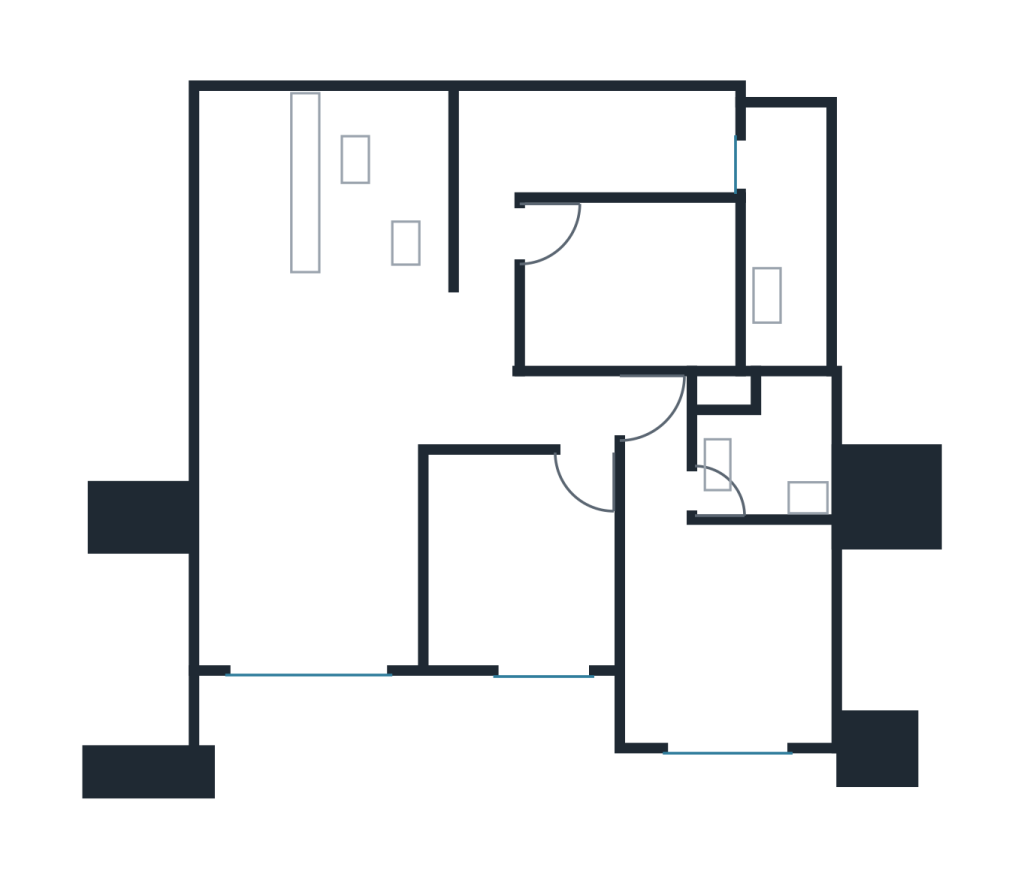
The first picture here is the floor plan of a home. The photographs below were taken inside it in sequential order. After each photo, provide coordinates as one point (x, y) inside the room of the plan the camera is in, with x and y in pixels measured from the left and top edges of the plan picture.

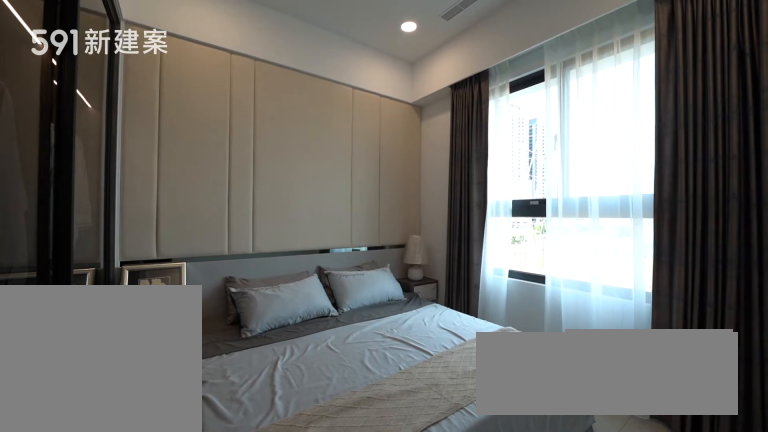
(719, 604)
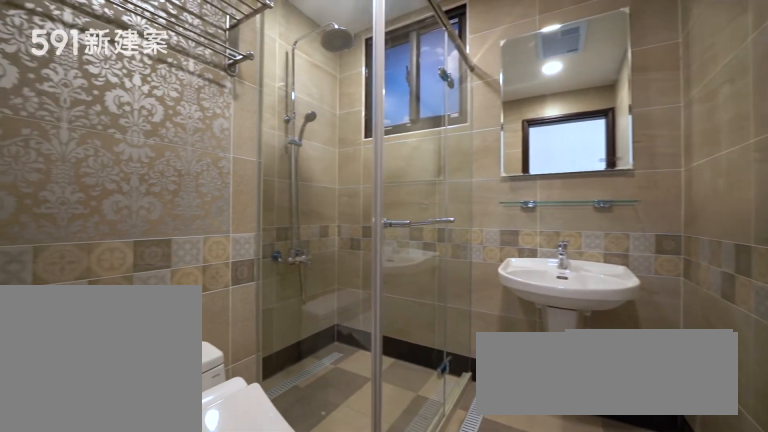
(768, 445)
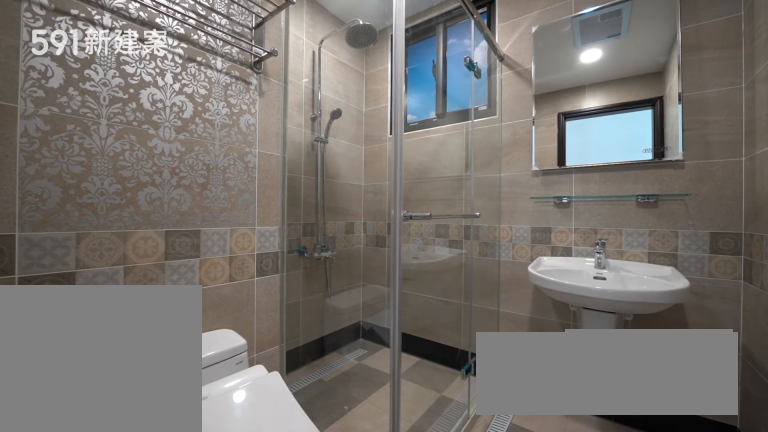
(768, 445)
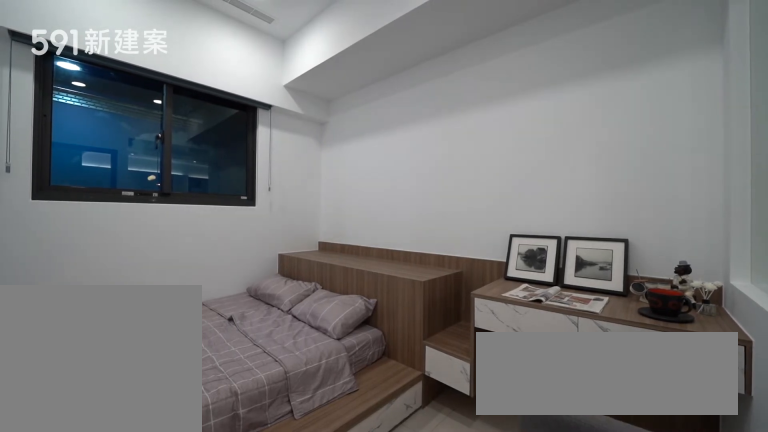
(640, 285)
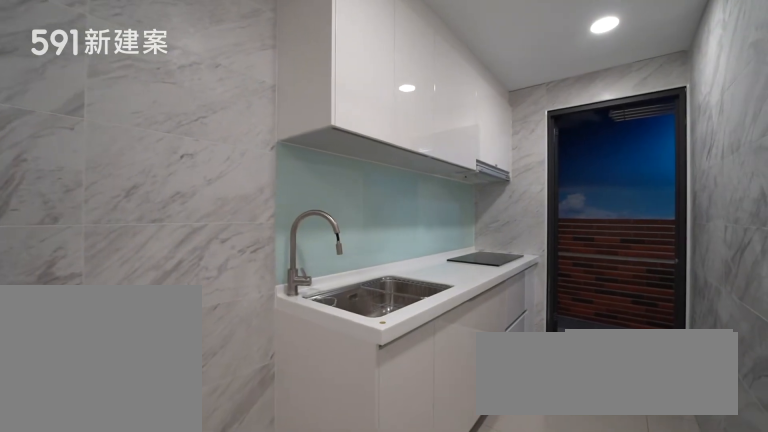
(606, 139)
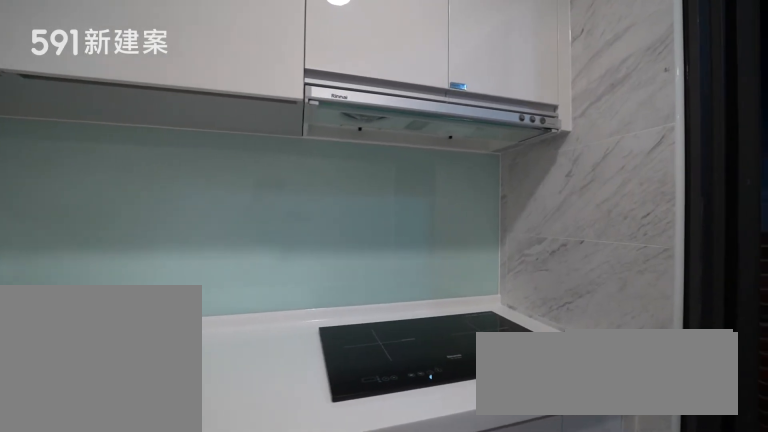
(606, 139)
